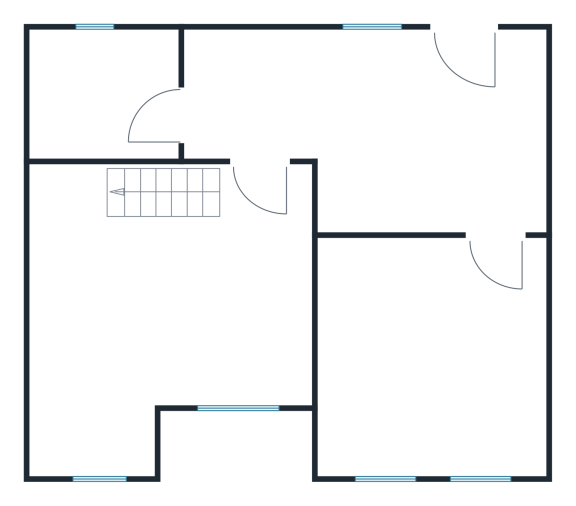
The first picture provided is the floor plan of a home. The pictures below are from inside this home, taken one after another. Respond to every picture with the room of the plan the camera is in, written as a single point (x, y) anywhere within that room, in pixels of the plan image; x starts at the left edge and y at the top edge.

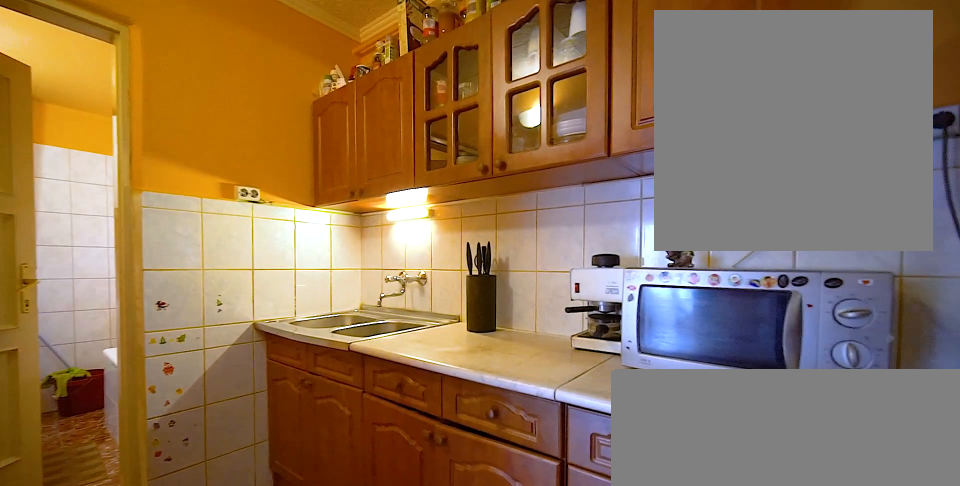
(392, 130)
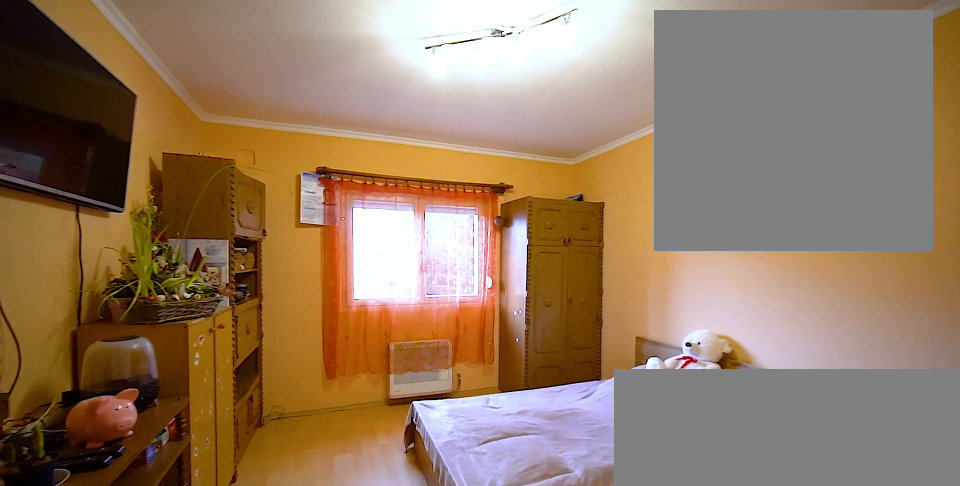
(438, 358)
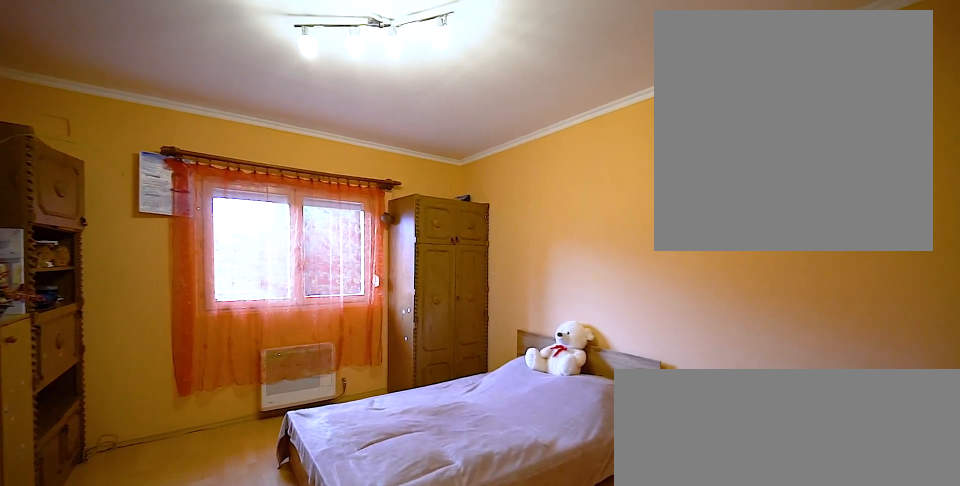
(439, 359)
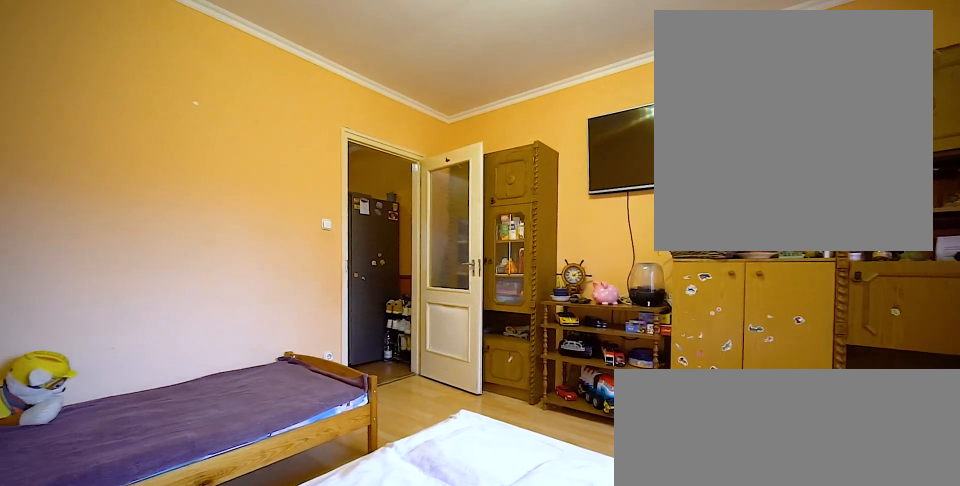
(437, 357)
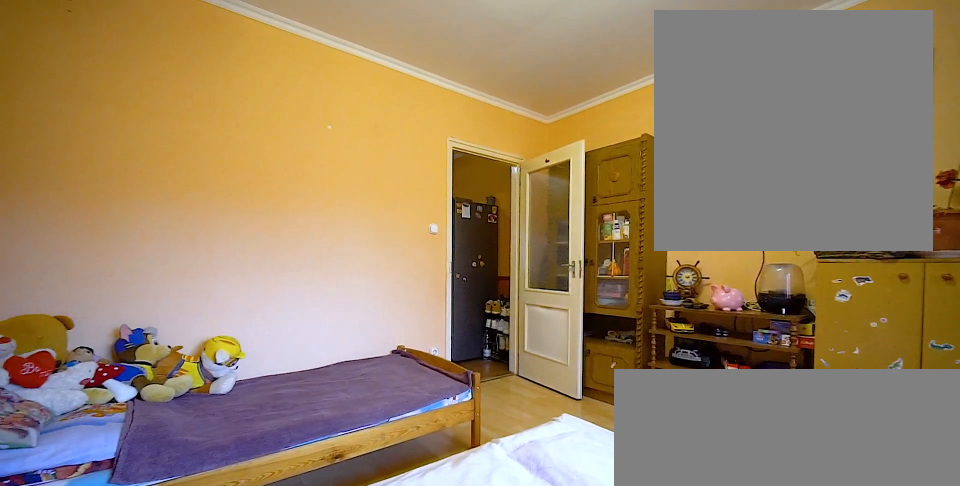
(438, 358)
